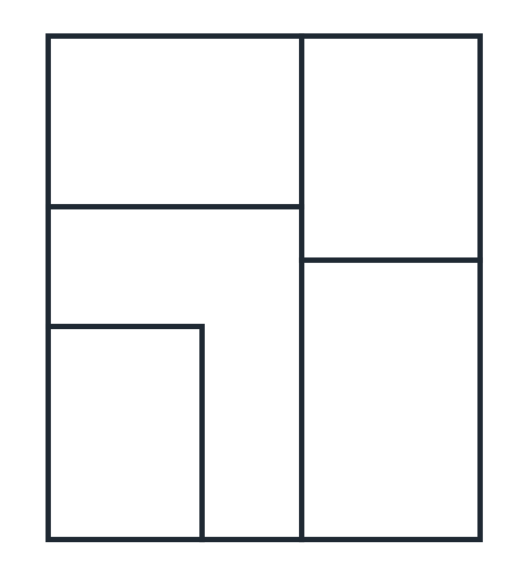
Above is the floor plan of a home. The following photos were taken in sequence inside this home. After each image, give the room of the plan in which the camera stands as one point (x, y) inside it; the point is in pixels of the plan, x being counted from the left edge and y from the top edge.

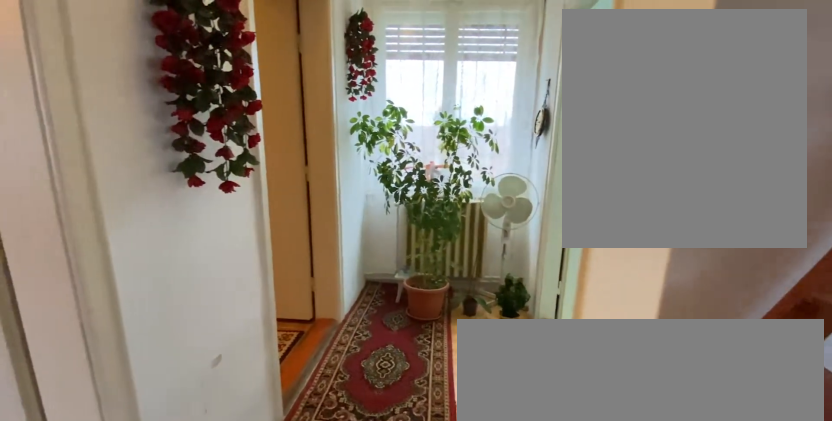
(251, 277)
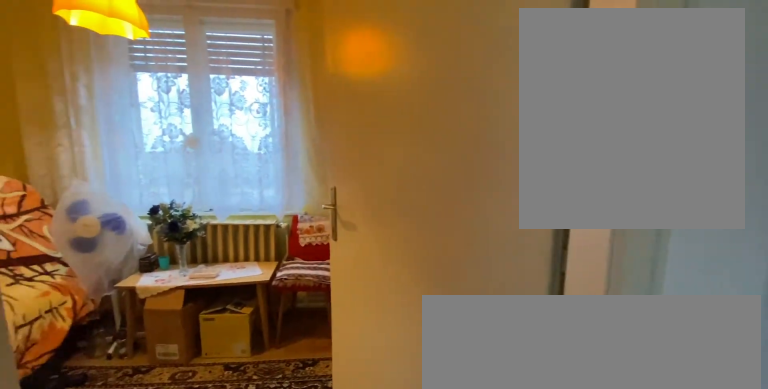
(251, 277)
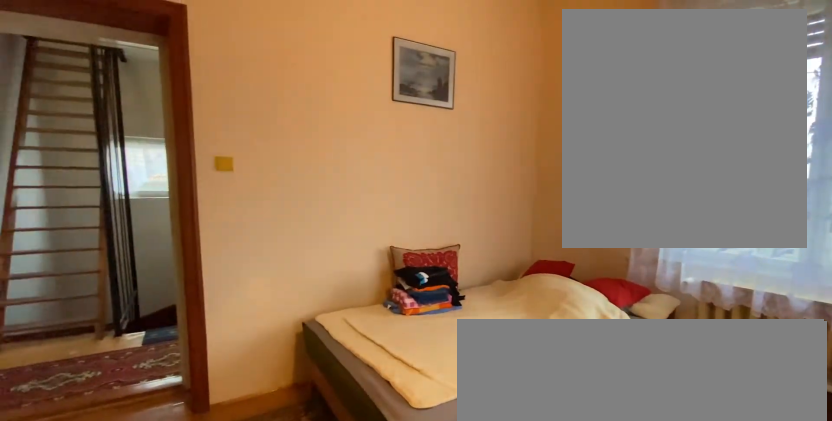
(392, 149)
